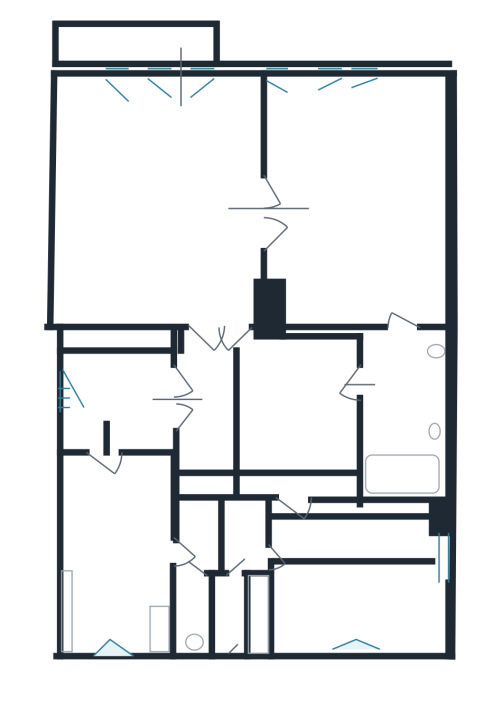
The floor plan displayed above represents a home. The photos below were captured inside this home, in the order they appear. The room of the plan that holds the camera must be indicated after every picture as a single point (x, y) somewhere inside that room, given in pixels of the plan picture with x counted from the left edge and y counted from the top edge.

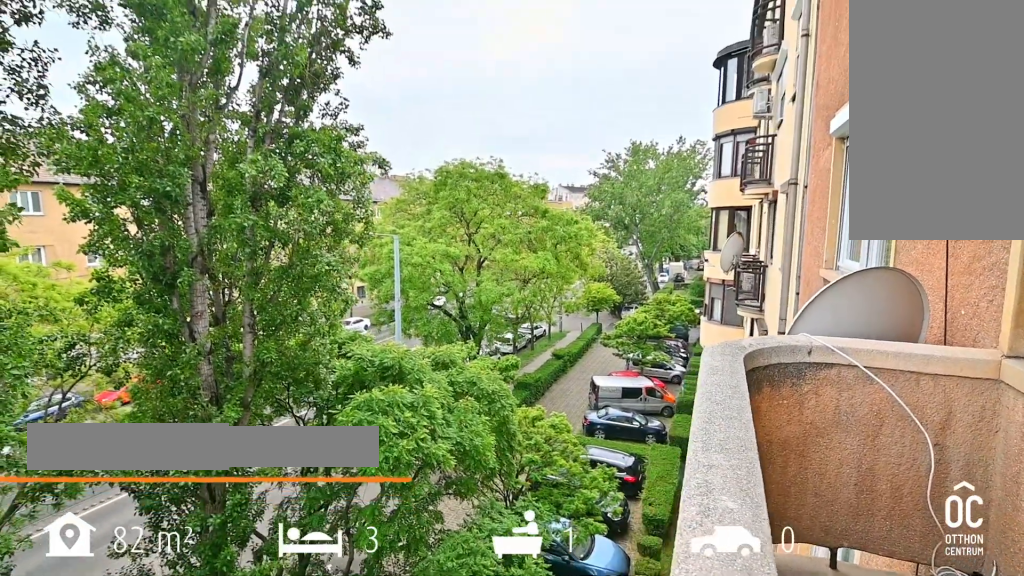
(137, 44)
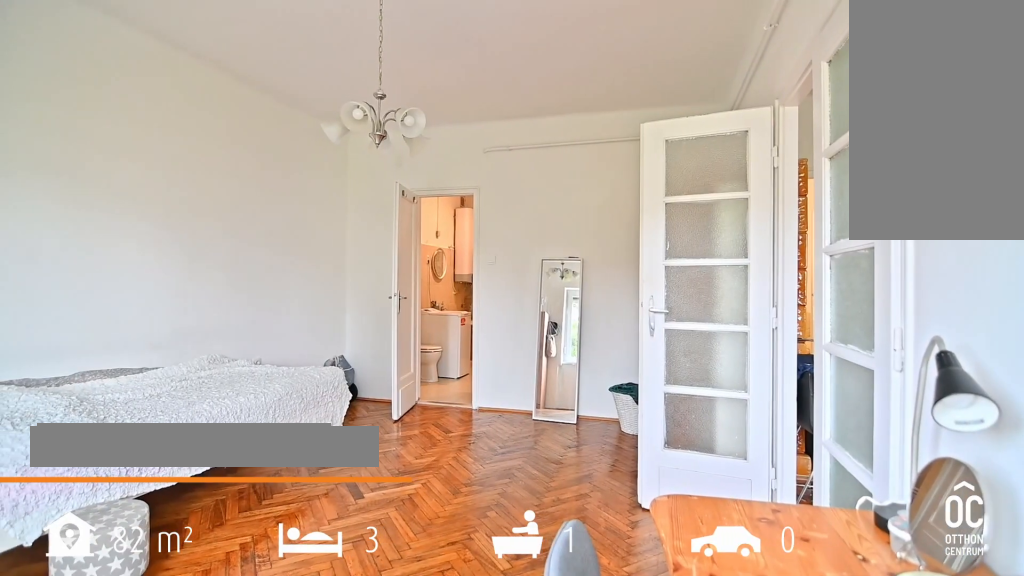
(352, 207)
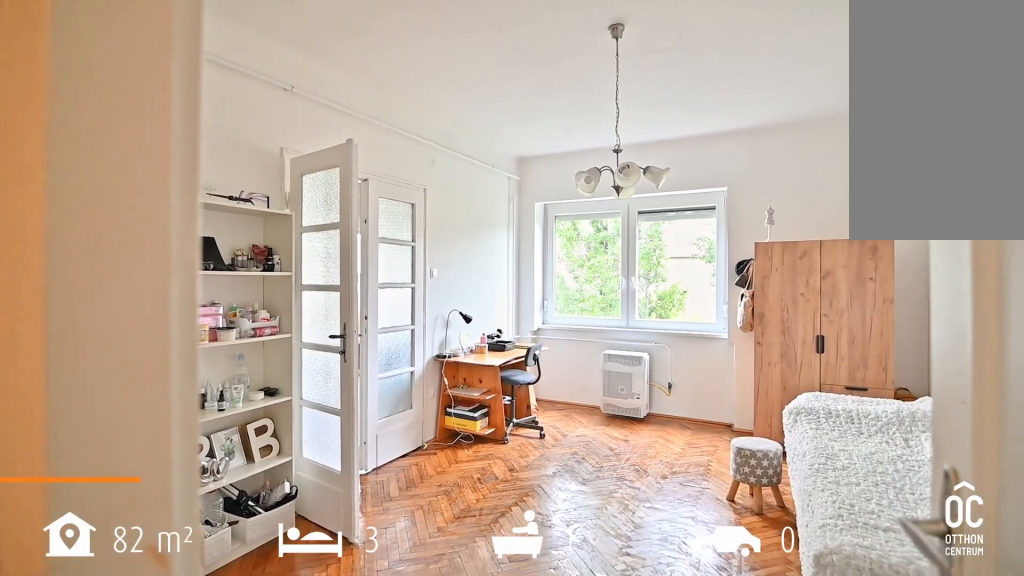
(352, 207)
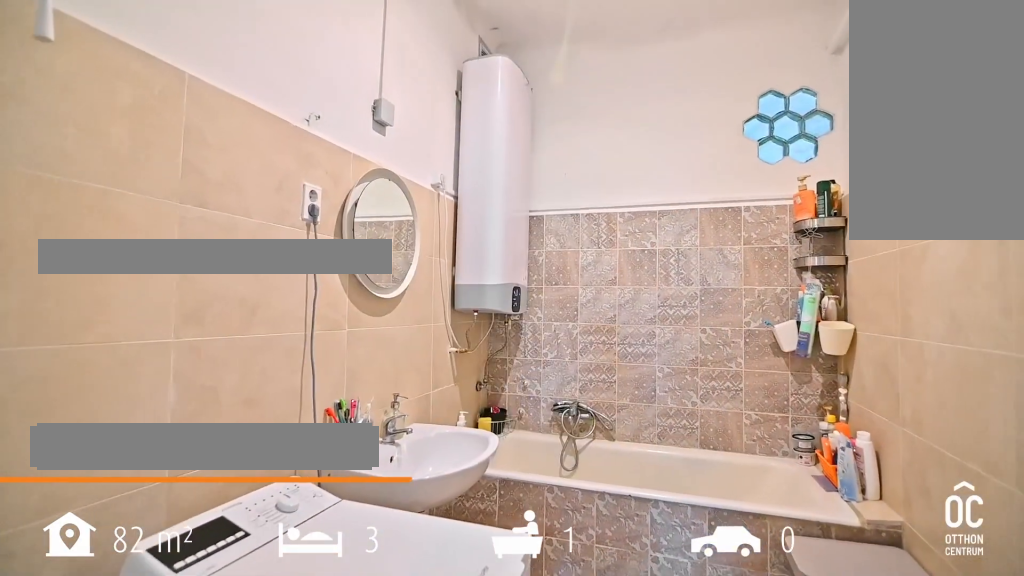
(398, 417)
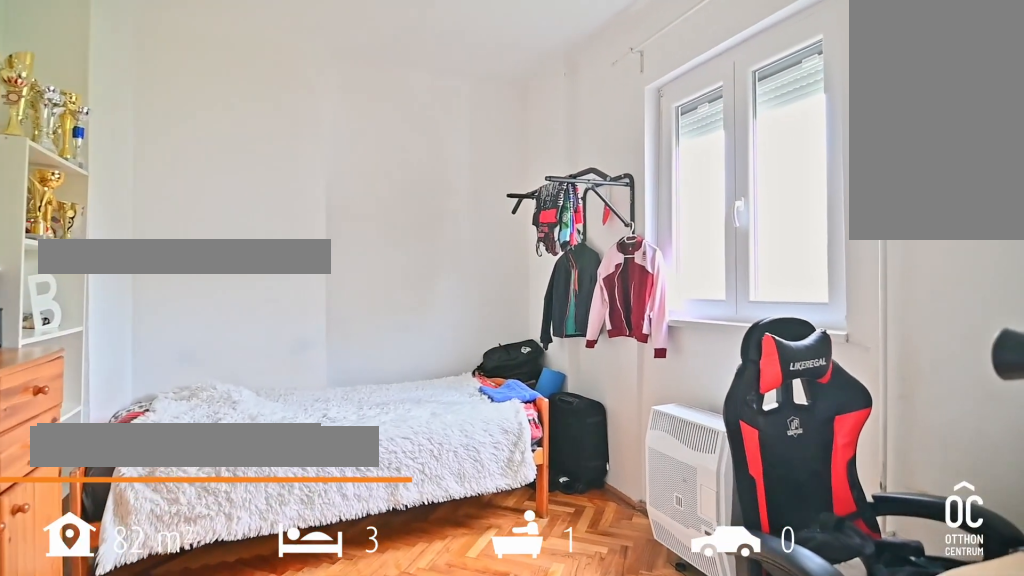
(356, 575)
